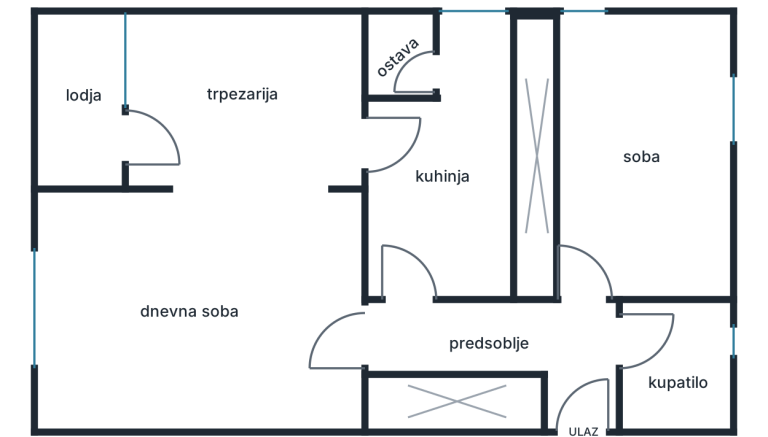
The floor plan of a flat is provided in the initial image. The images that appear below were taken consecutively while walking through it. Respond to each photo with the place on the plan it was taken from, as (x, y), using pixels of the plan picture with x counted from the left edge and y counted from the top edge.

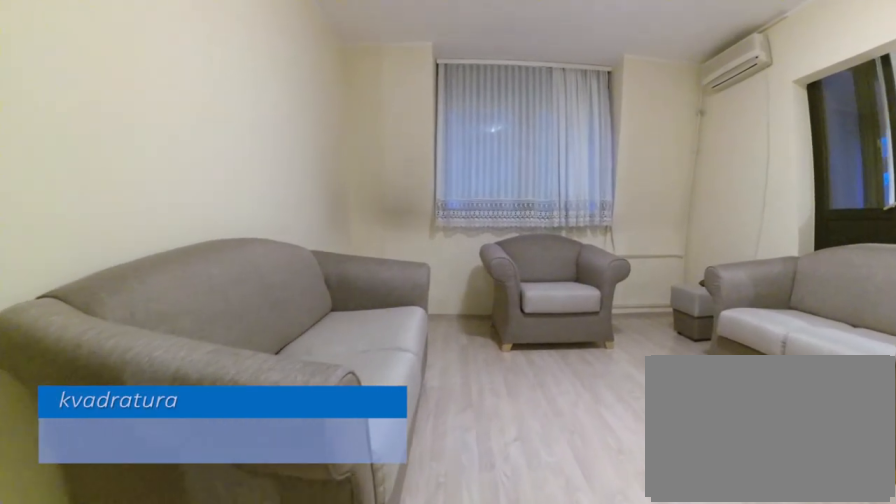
(331, 338)
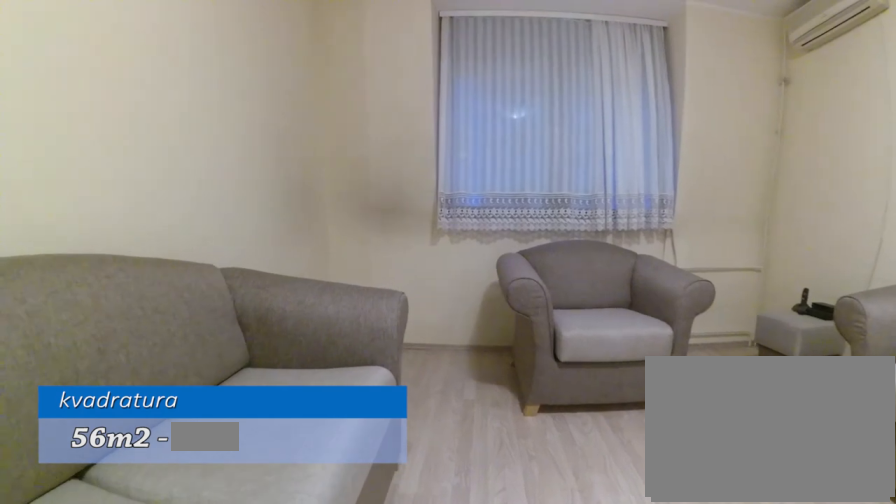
(260, 338)
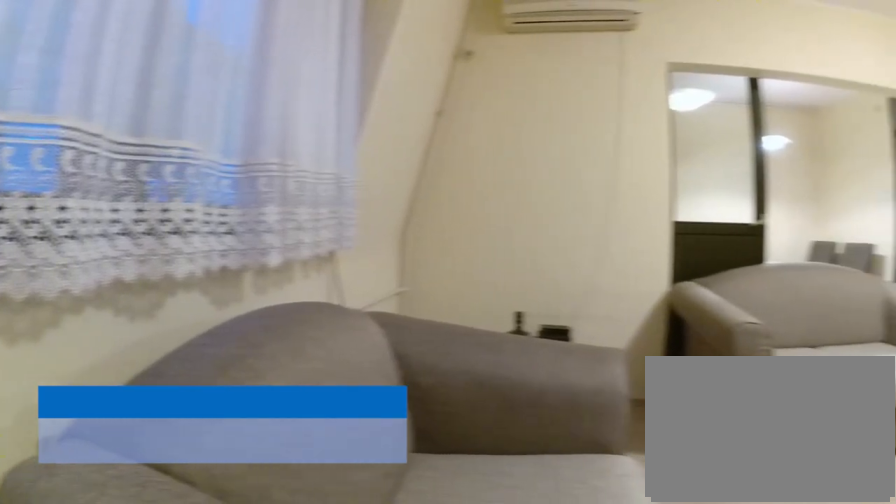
(61, 369)
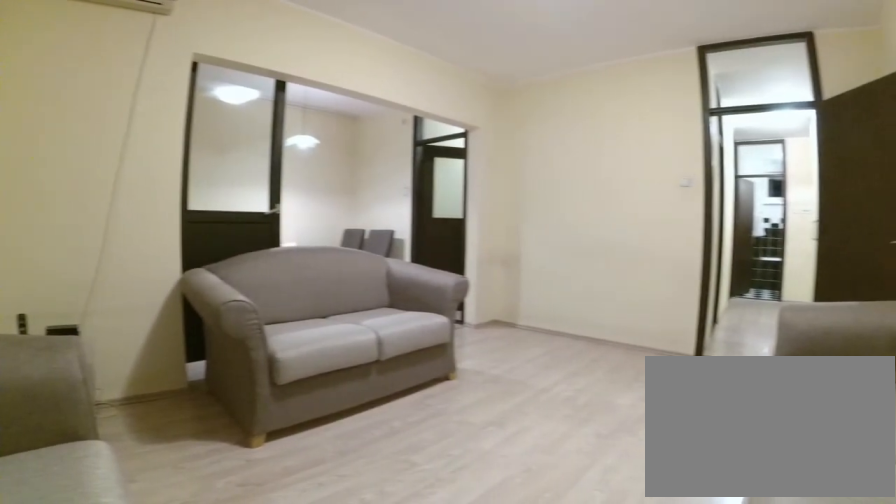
(55, 389)
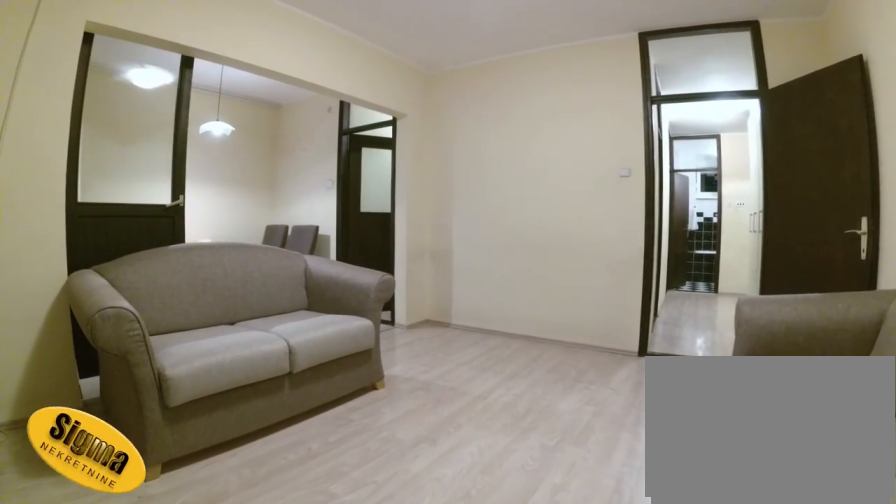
(97, 373)
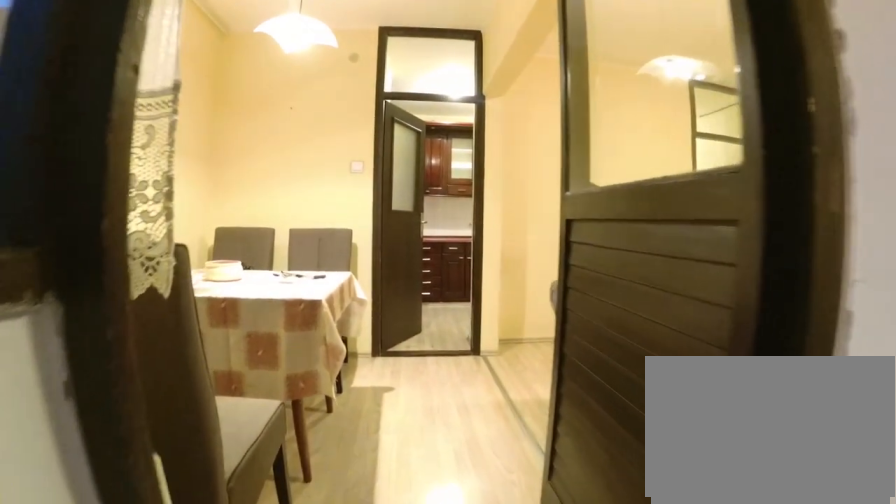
(93, 141)
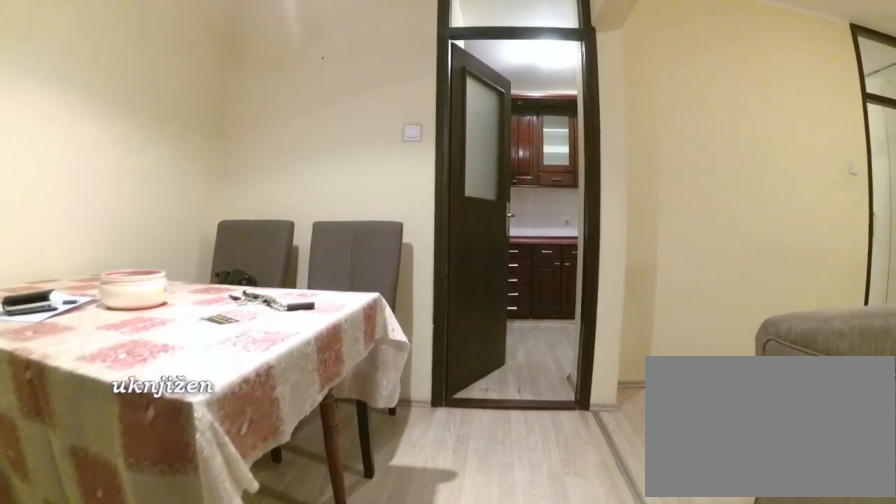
(182, 141)
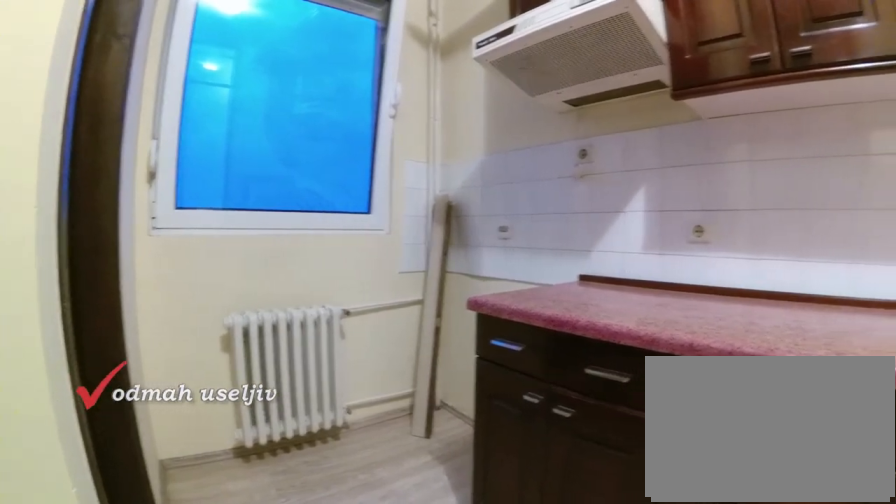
(457, 154)
